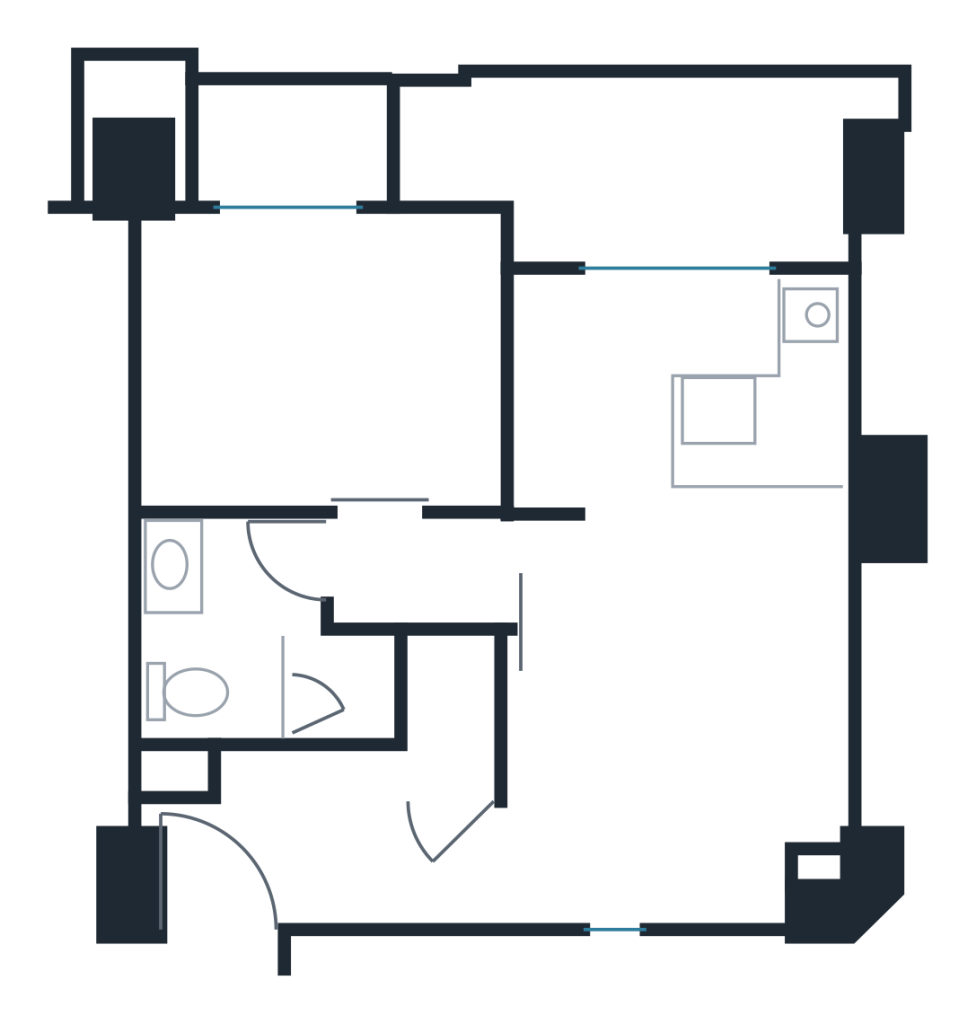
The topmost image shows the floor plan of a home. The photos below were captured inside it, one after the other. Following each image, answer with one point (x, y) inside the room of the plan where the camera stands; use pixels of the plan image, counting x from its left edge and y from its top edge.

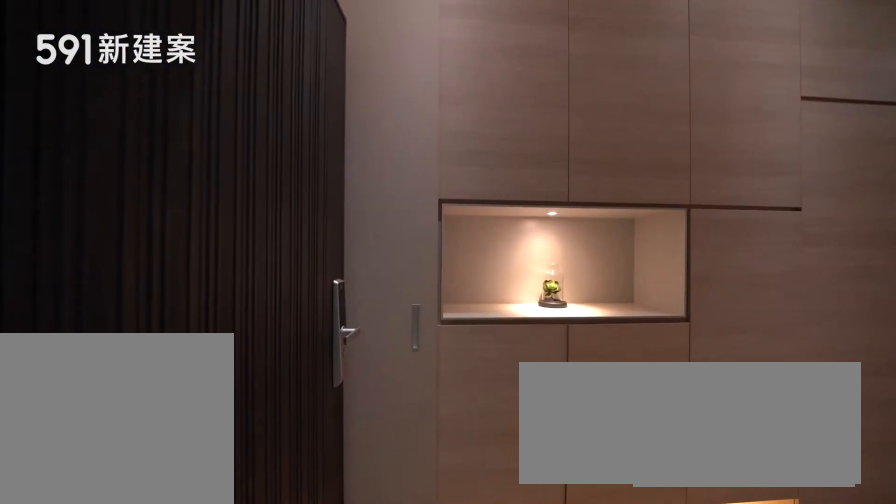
(241, 869)
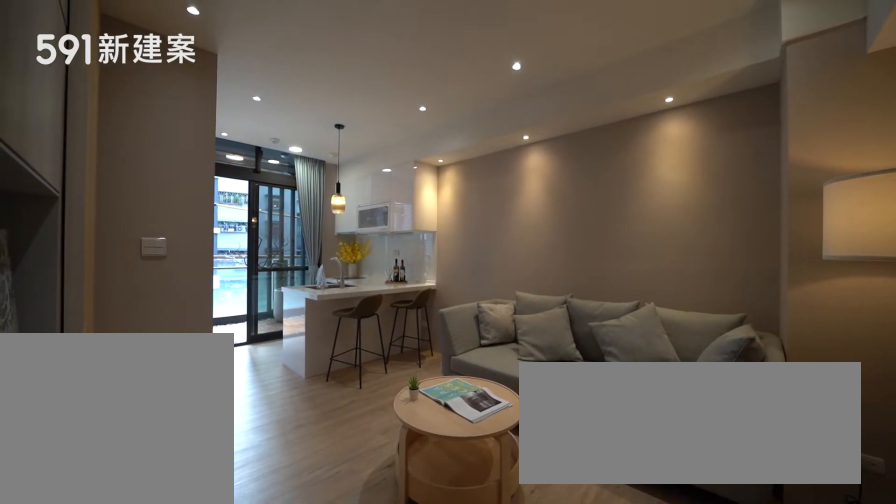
(683, 733)
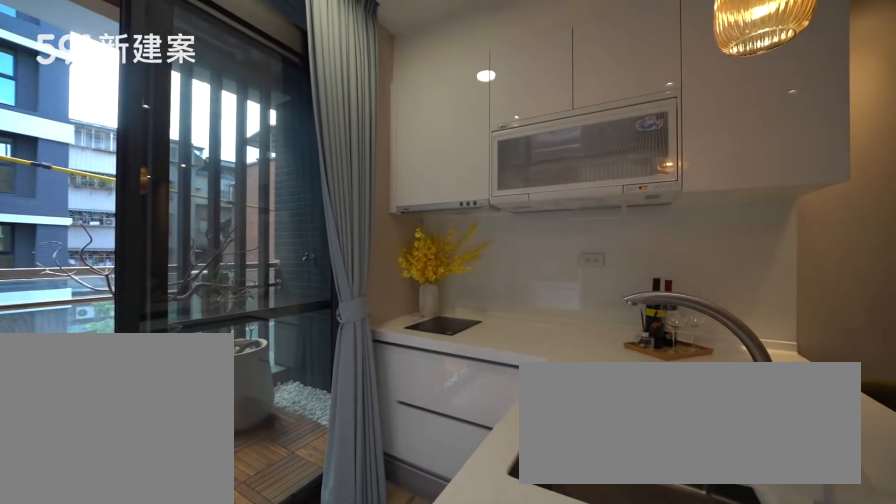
(681, 397)
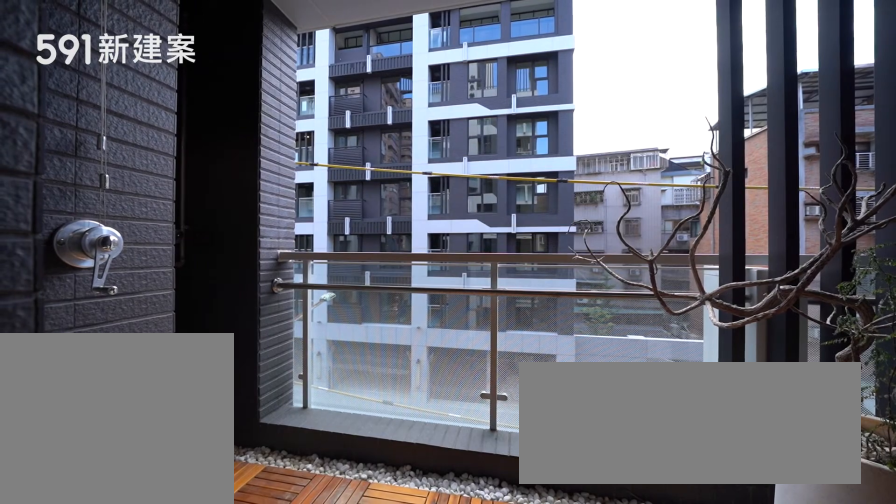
(638, 163)
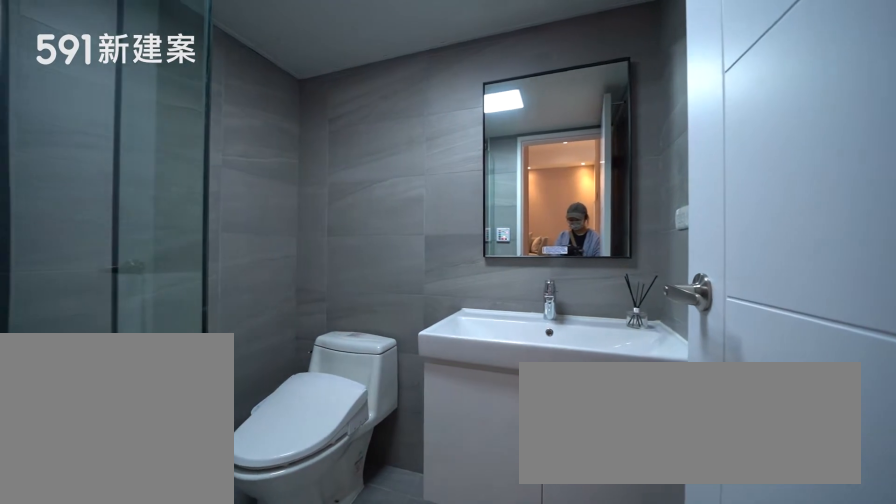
(253, 645)
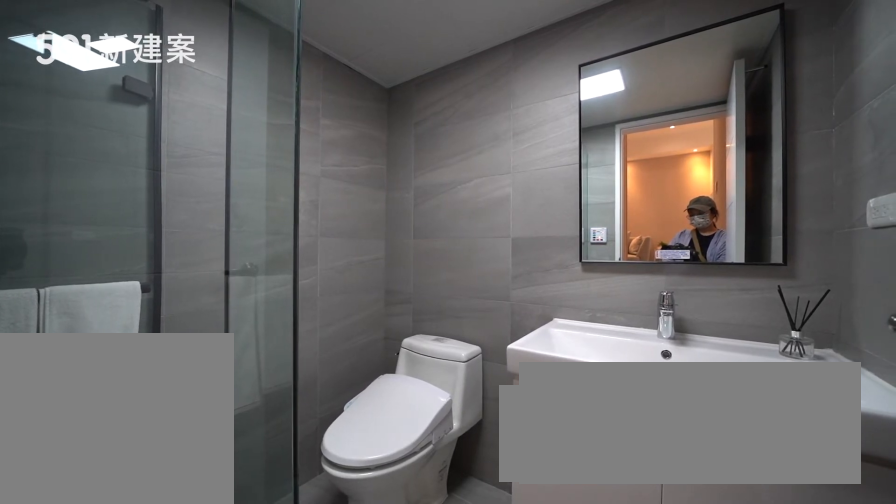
(253, 645)
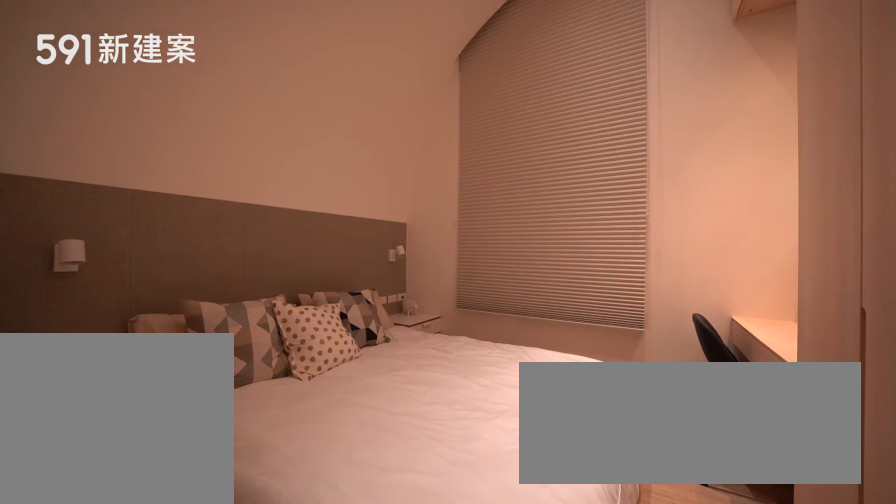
(320, 359)
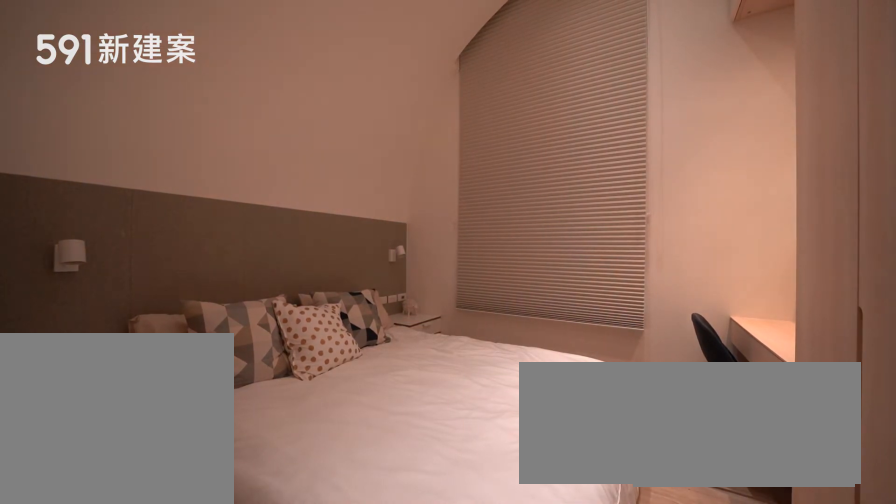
(320, 359)
